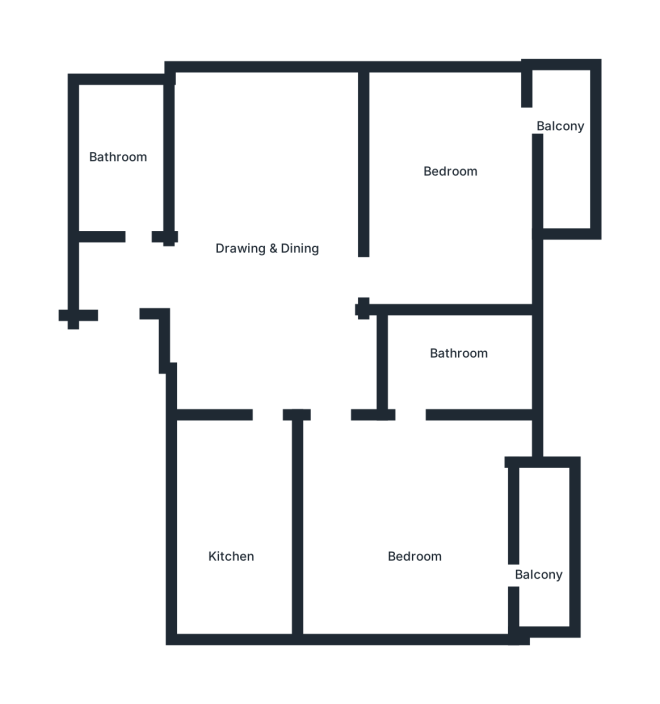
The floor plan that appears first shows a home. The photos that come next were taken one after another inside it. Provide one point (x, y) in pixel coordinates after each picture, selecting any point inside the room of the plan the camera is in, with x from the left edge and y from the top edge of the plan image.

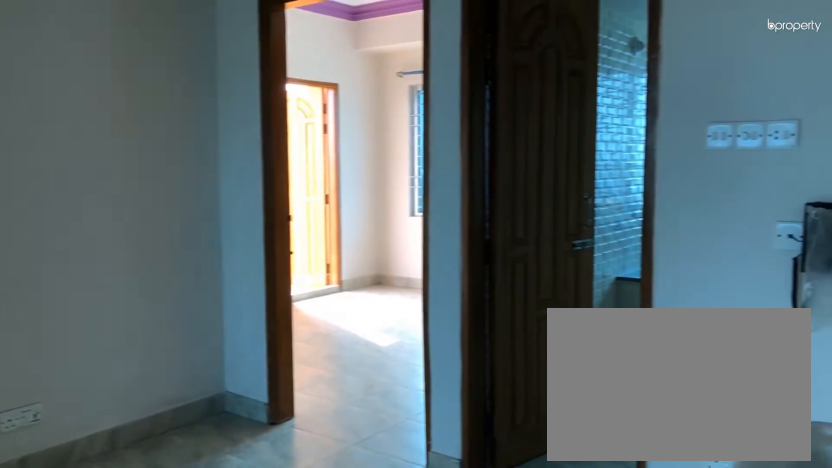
(259, 282)
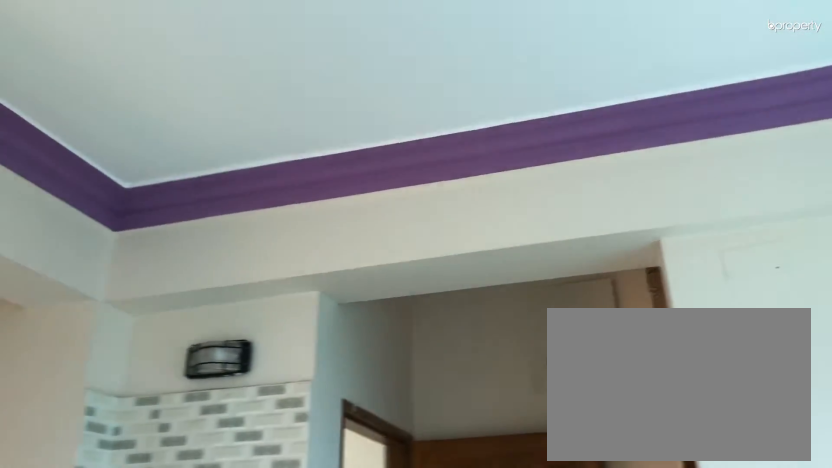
(250, 283)
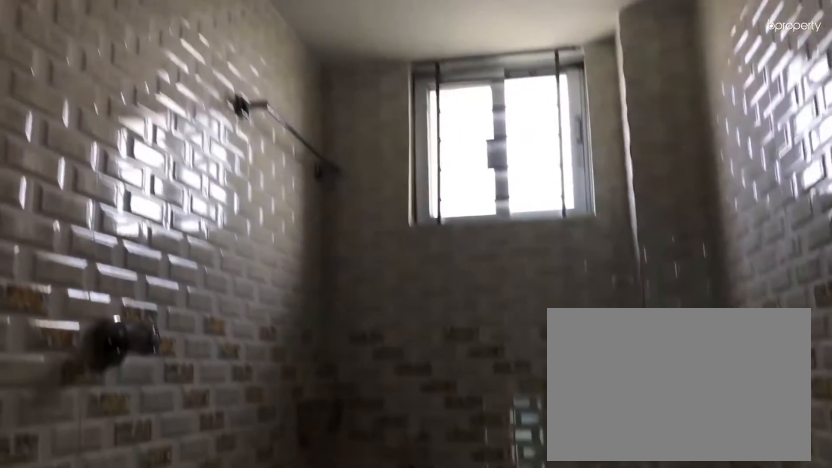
(126, 163)
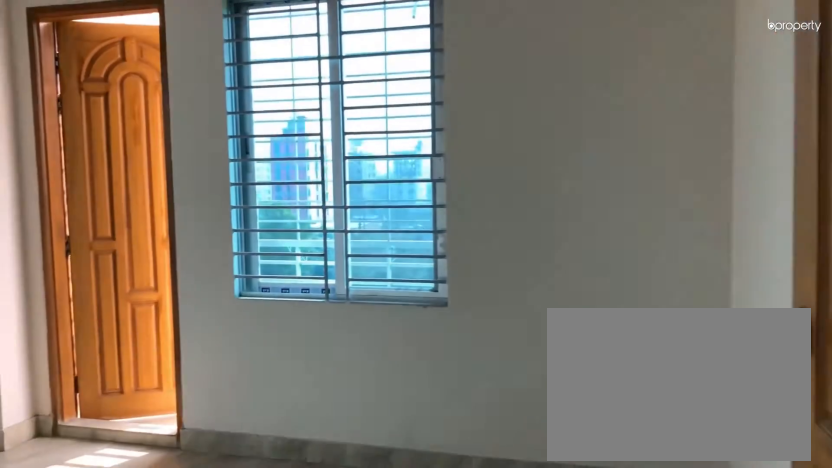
(431, 194)
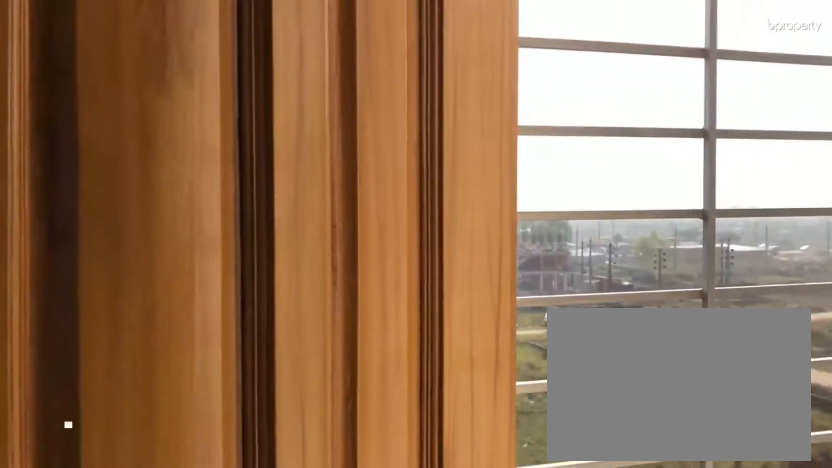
(566, 141)
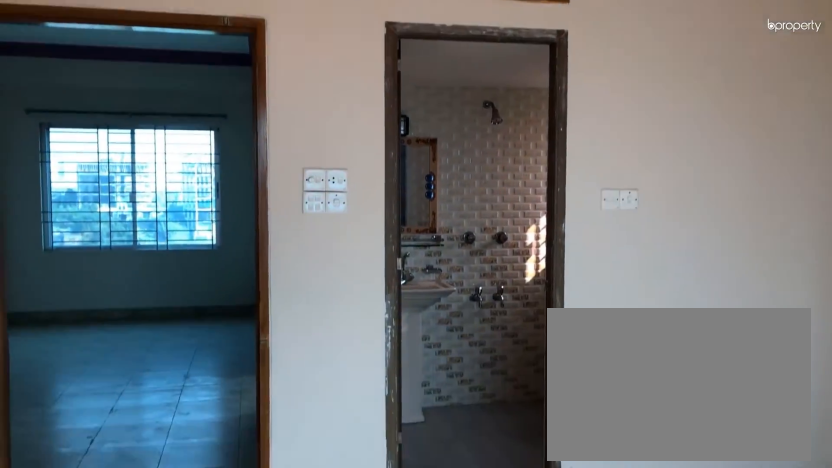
(419, 519)
